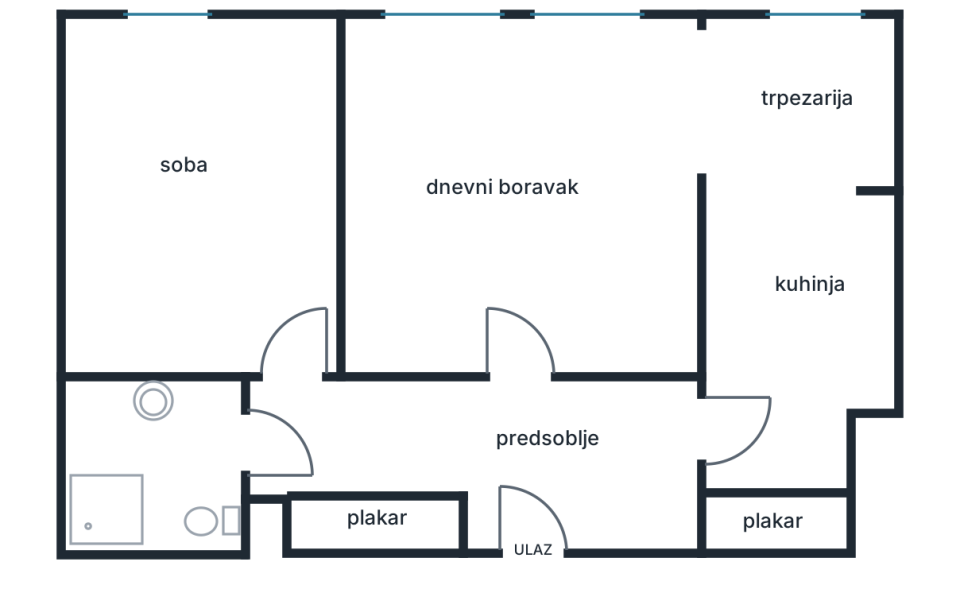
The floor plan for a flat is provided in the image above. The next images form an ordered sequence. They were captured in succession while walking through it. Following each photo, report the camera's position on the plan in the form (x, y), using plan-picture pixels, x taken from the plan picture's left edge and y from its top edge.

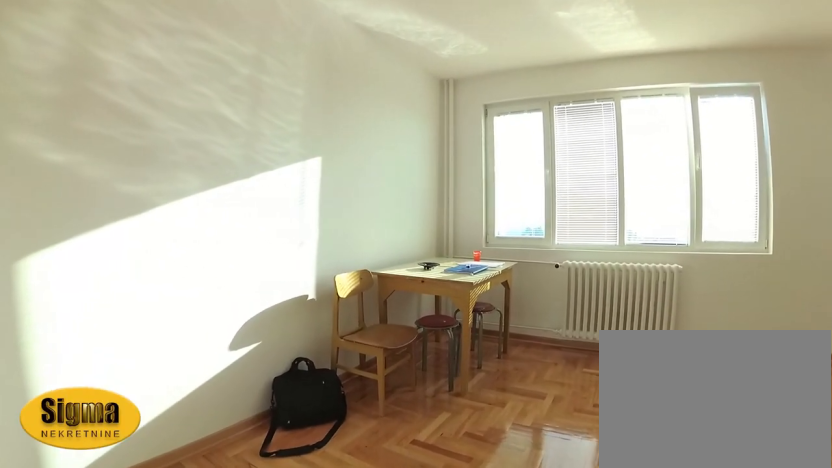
(454, 311)
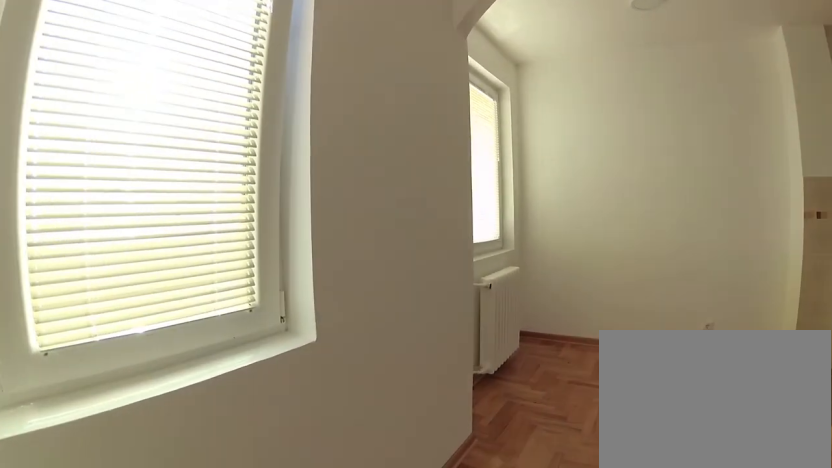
(467, 95)
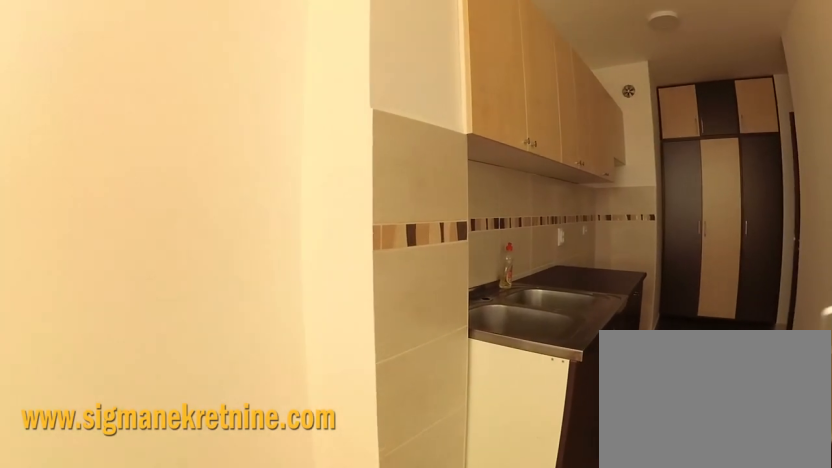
(785, 105)
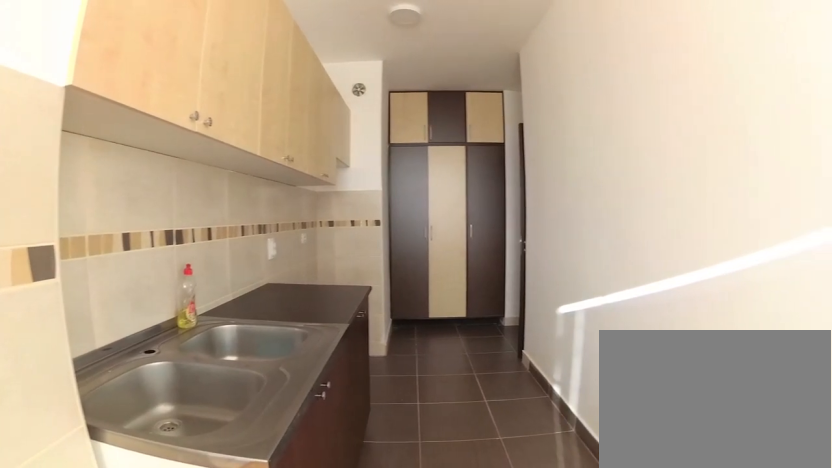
(791, 144)
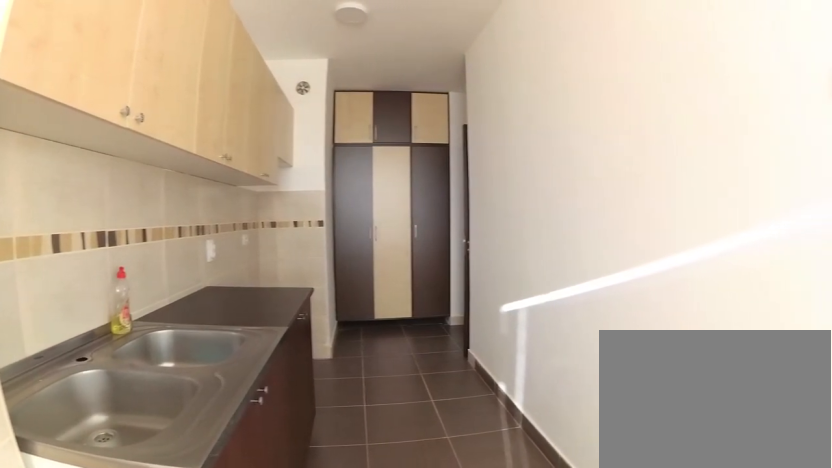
(790, 142)
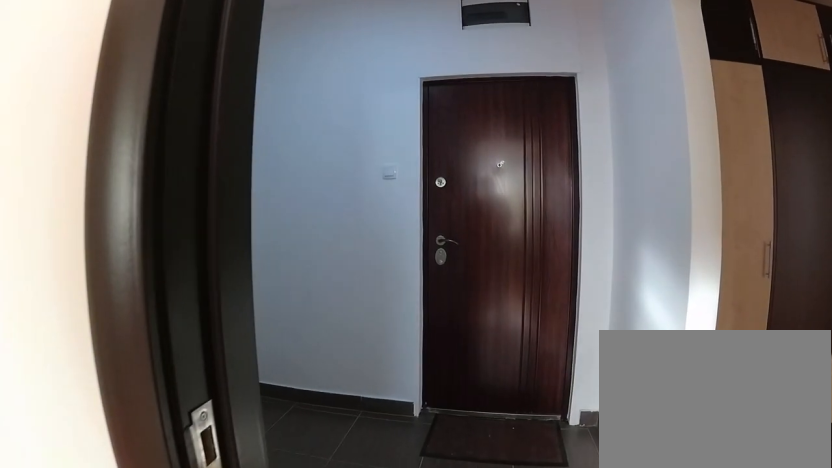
(525, 324)
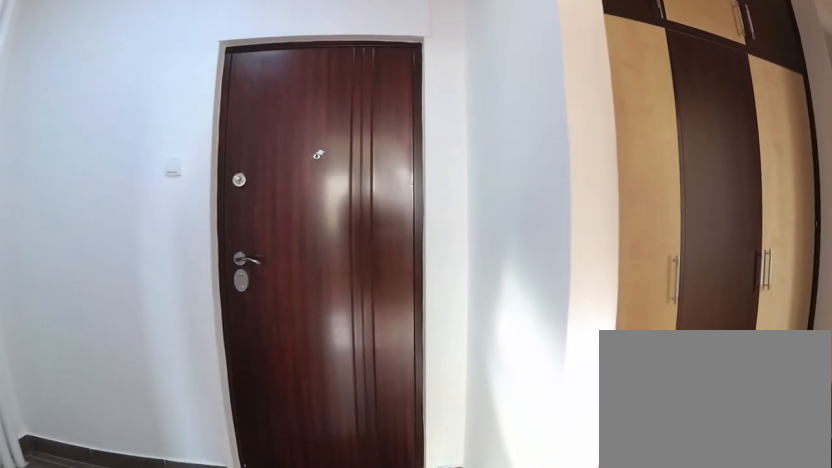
(527, 375)
